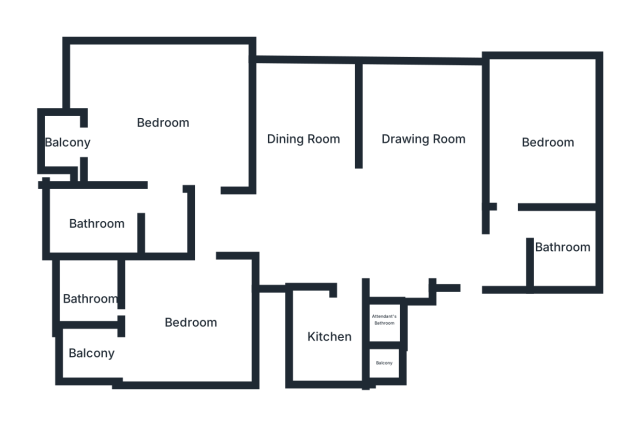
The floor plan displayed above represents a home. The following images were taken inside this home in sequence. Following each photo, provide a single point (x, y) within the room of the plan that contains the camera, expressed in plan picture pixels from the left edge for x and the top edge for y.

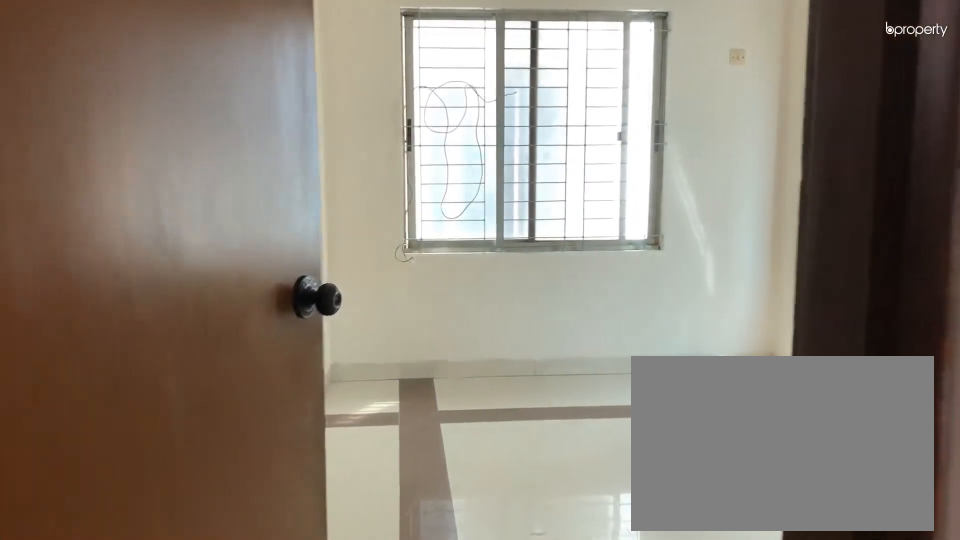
(516, 222)
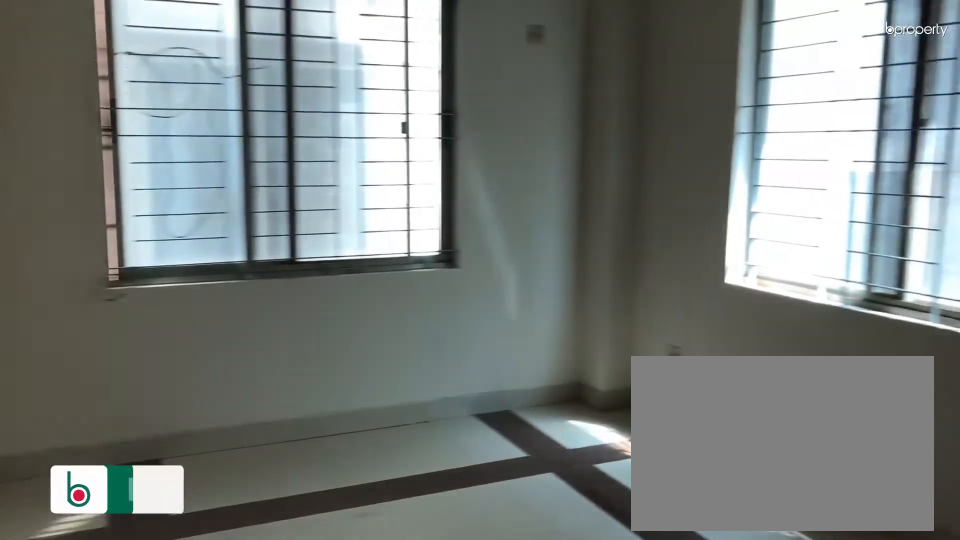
(548, 139)
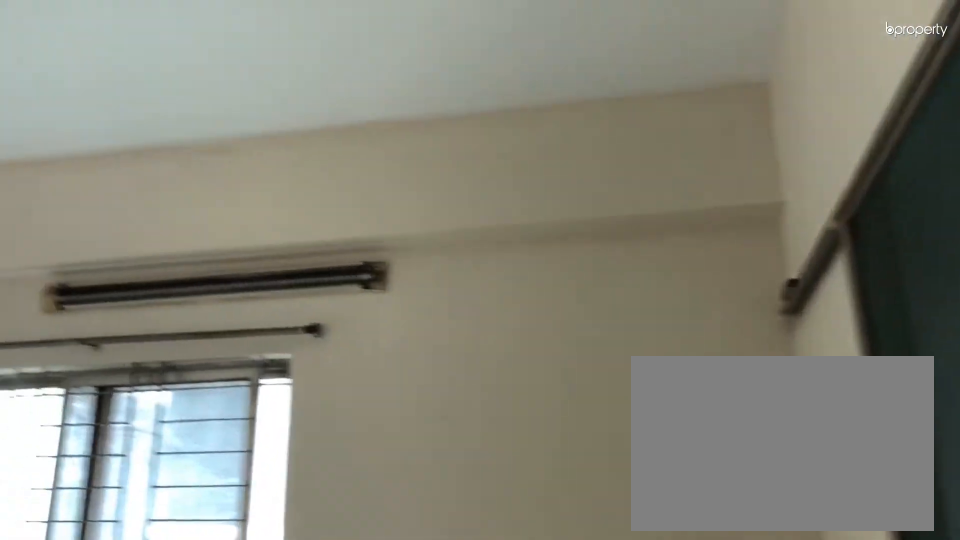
(548, 139)
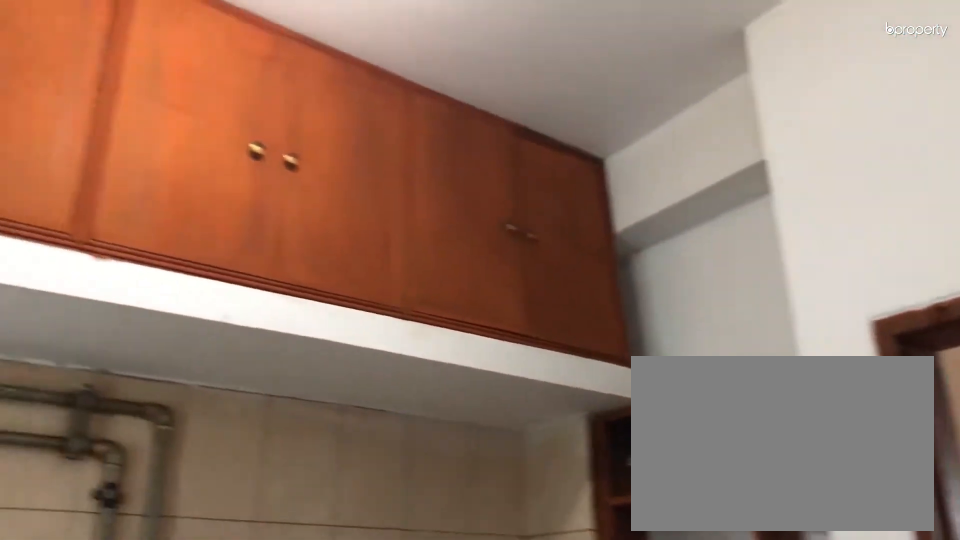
(332, 335)
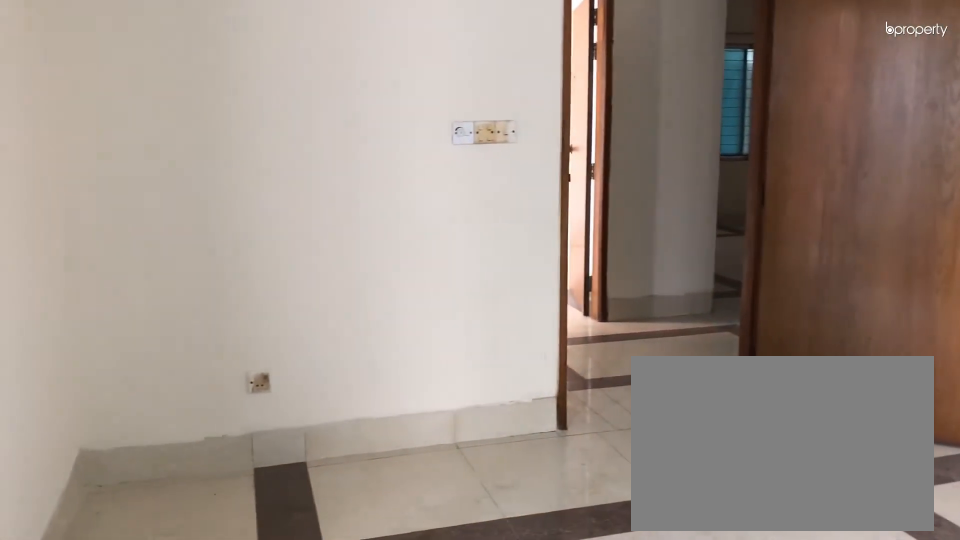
(189, 321)
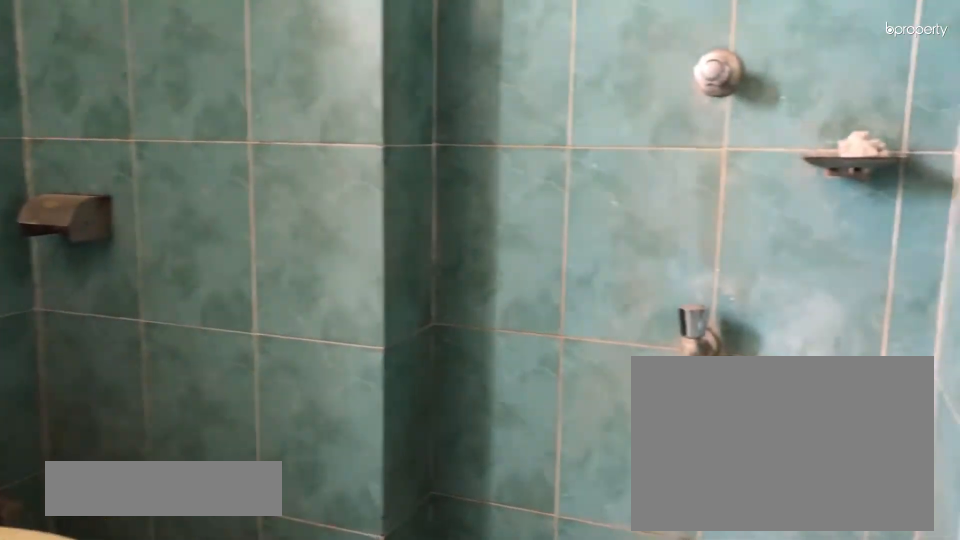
(91, 296)
